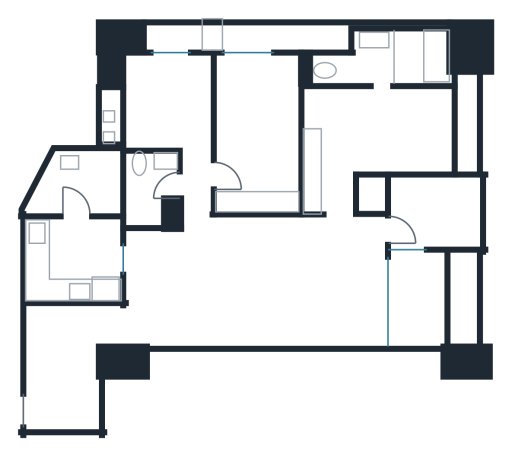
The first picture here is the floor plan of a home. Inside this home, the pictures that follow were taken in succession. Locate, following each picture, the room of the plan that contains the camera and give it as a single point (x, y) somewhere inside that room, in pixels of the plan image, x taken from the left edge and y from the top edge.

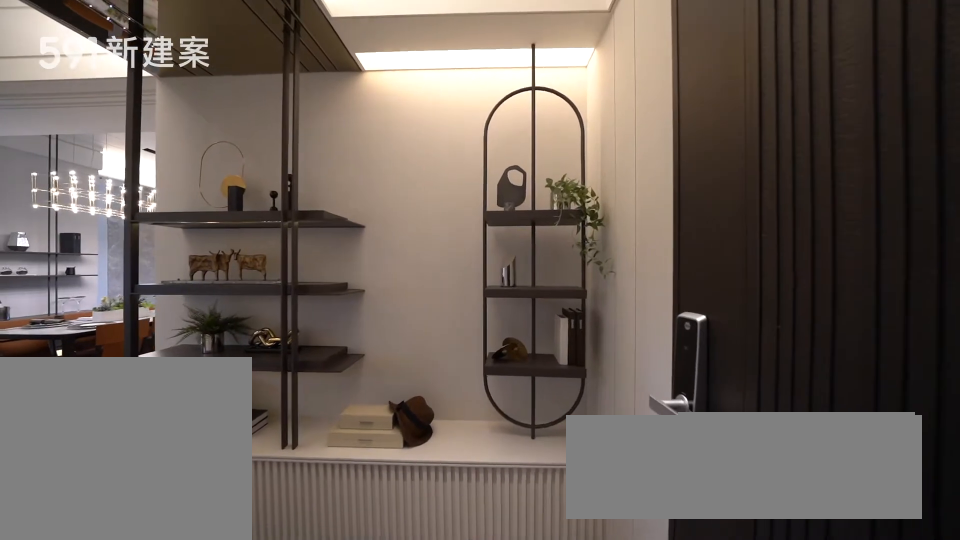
(61, 384)
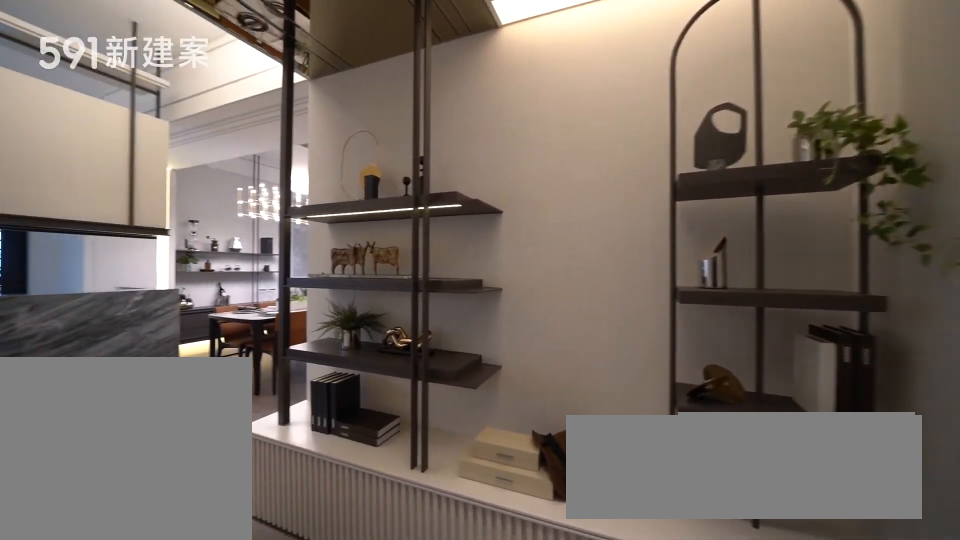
(61, 384)
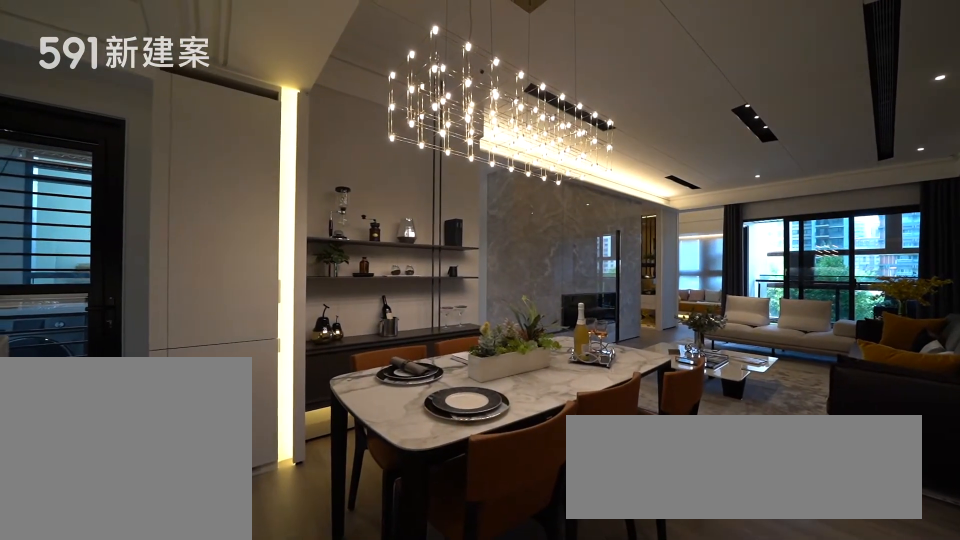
(180, 286)
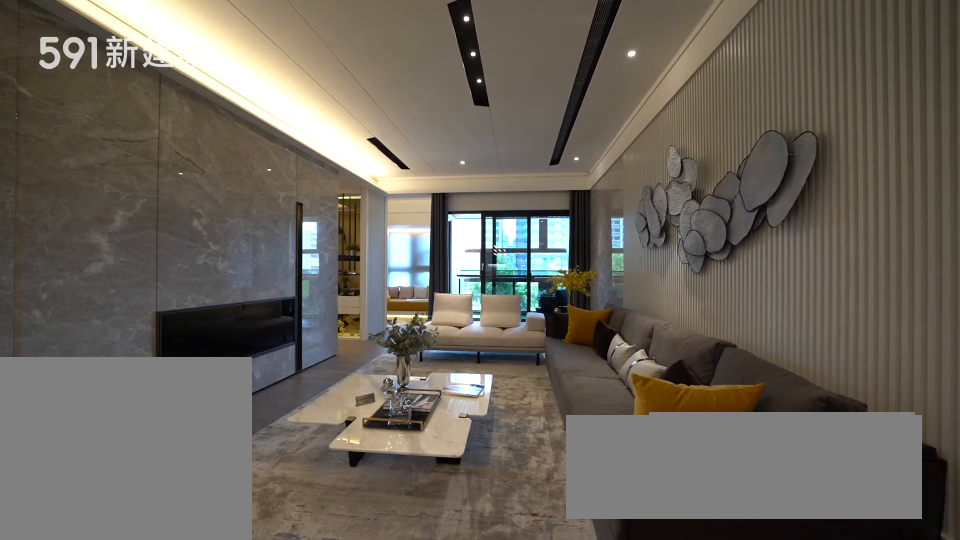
(305, 282)
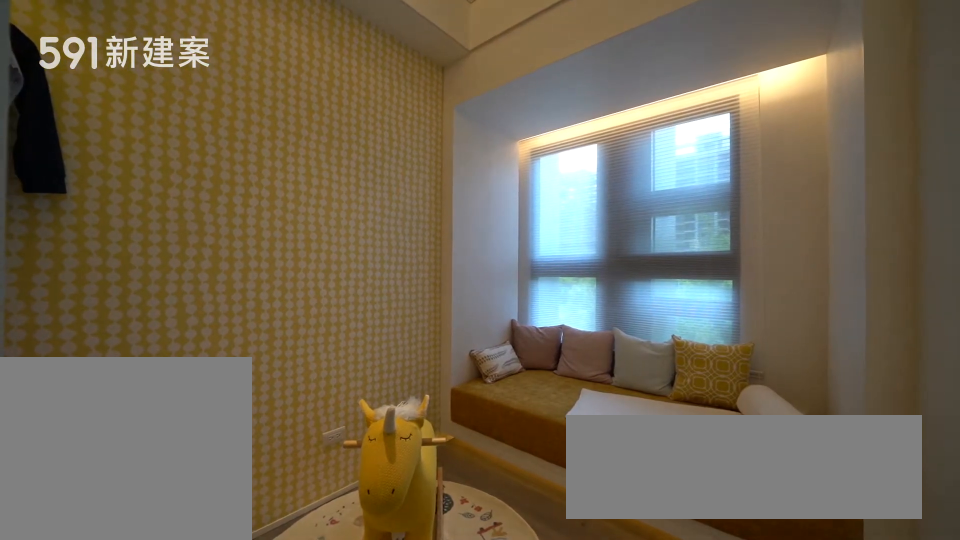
(432, 209)
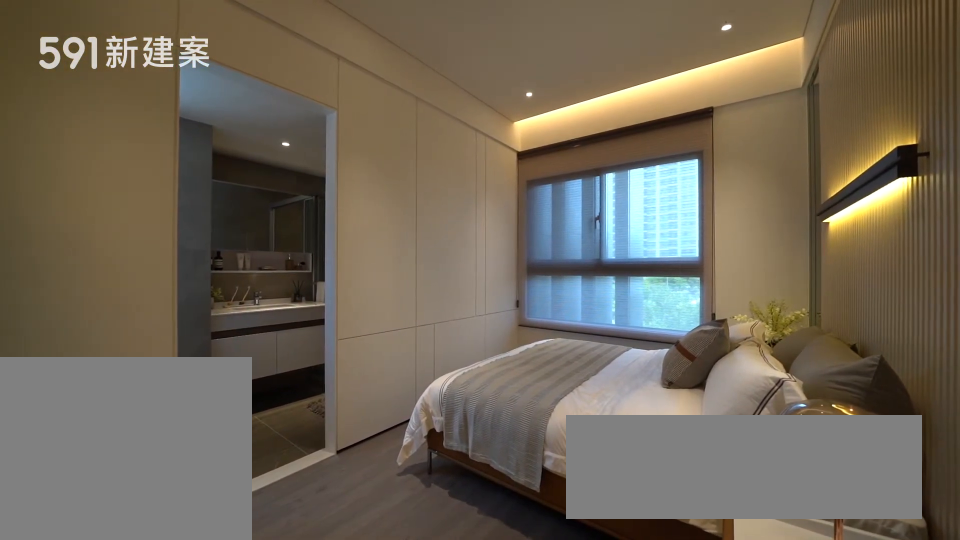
(374, 137)
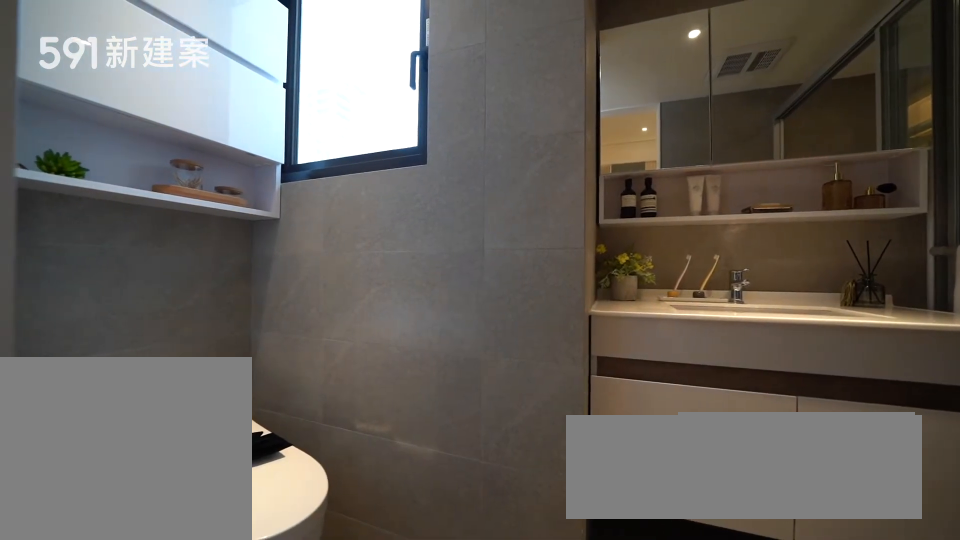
(384, 57)
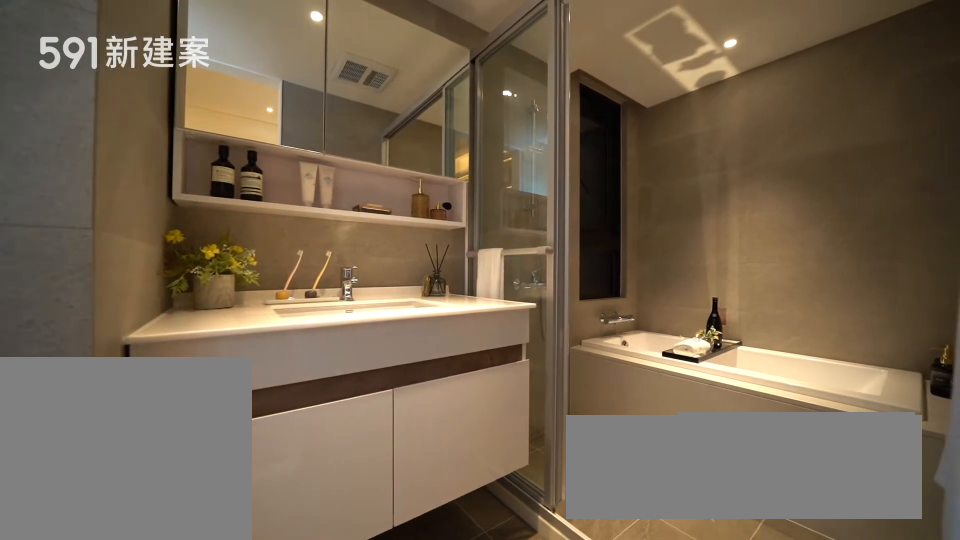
(384, 57)
